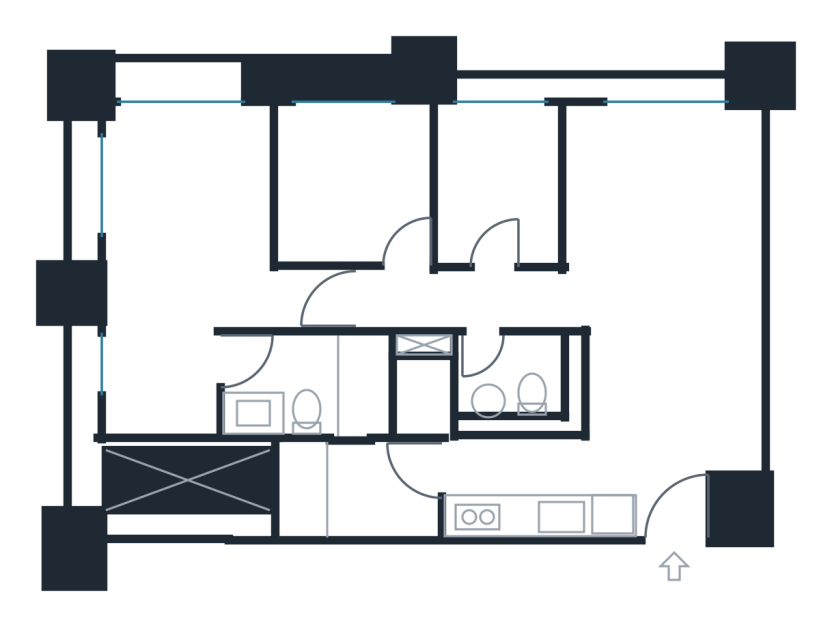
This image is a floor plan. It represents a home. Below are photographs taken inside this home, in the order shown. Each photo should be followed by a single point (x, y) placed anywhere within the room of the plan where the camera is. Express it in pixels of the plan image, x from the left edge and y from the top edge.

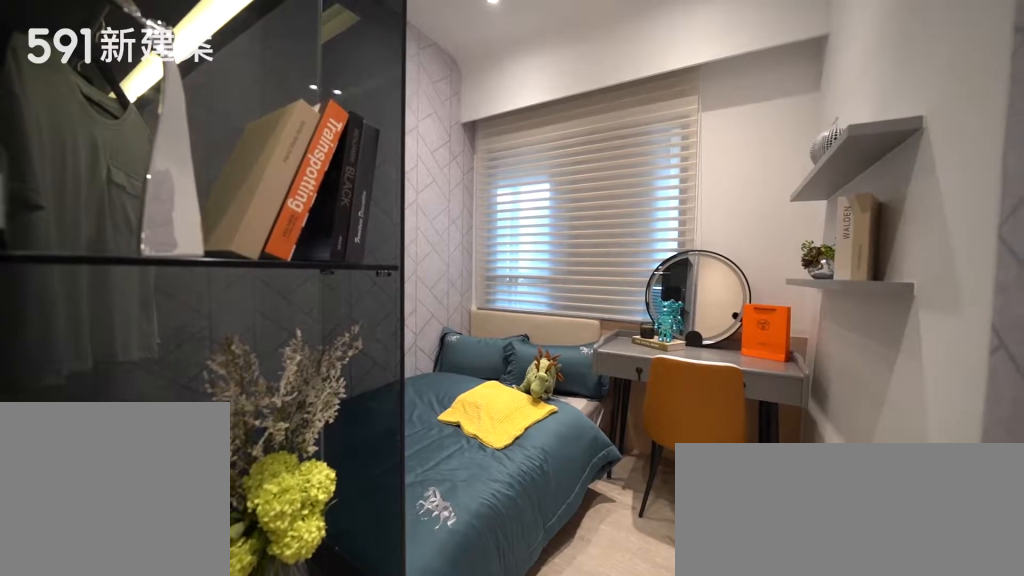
(358, 181)
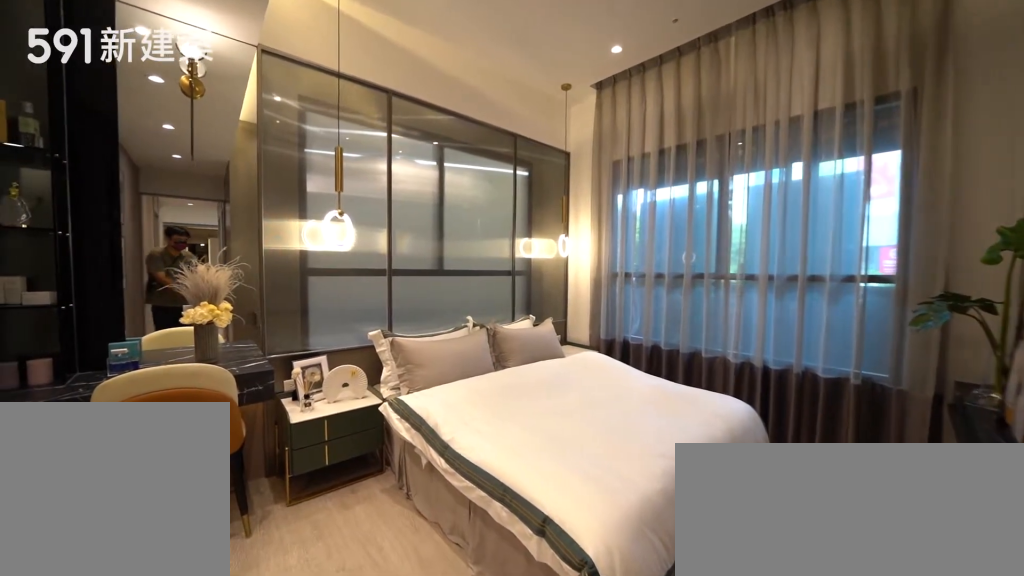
(180, 252)
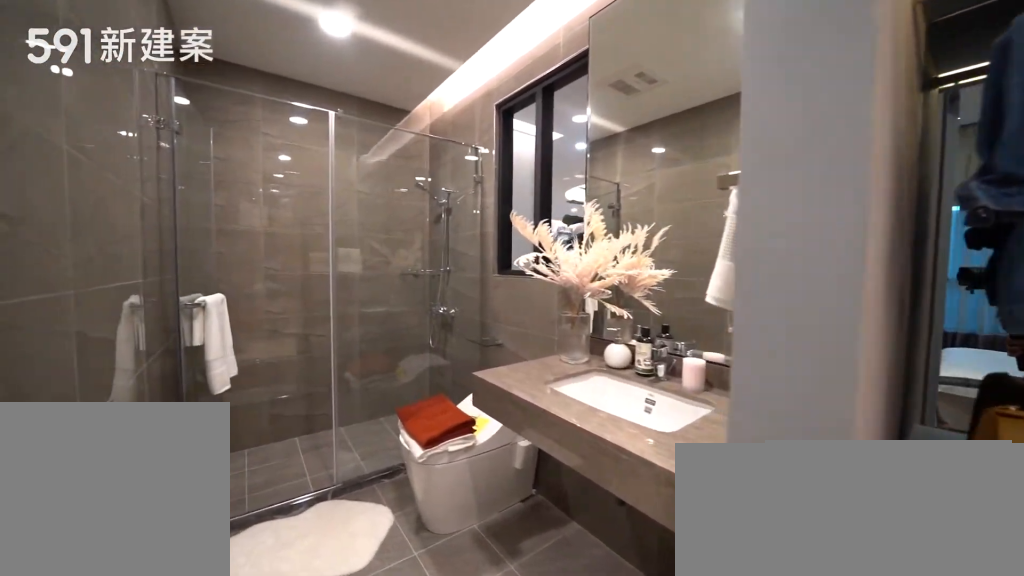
(316, 387)
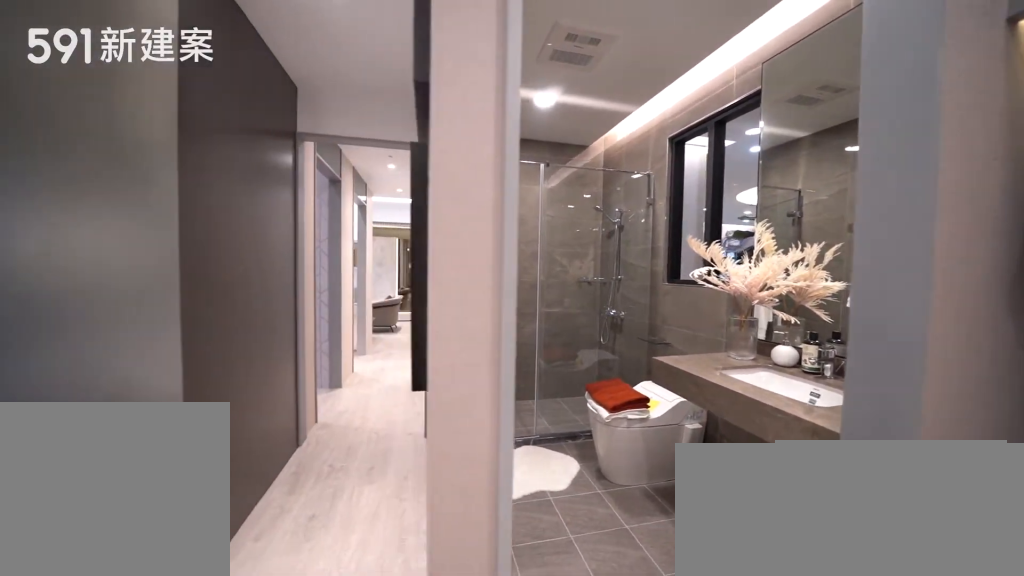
(316, 387)
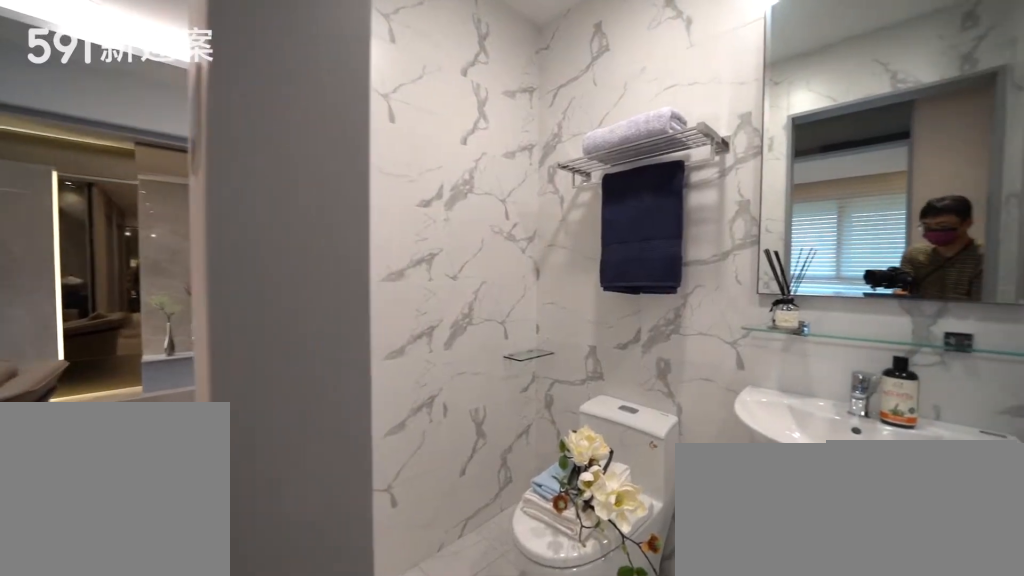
(469, 379)
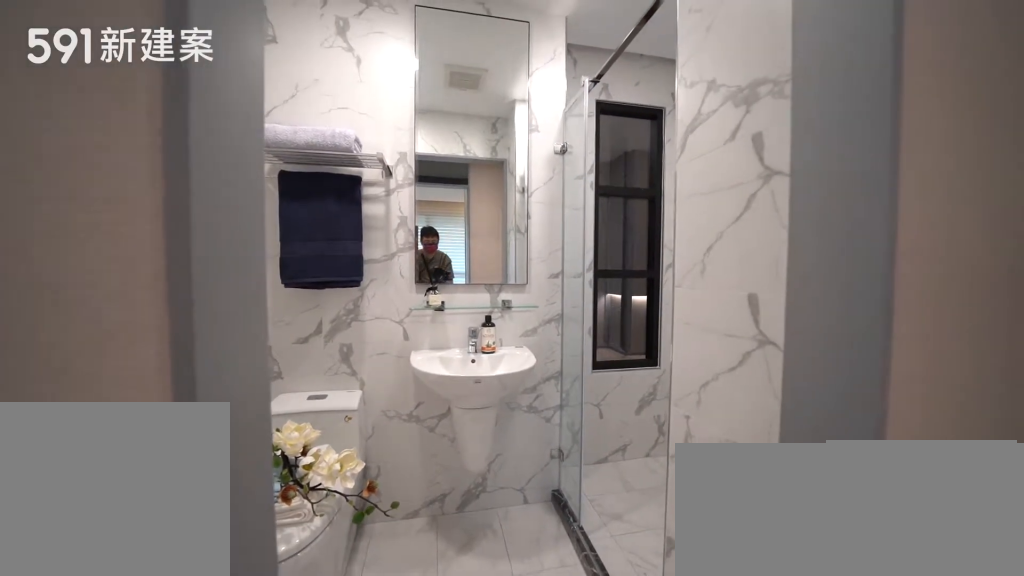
(469, 379)
